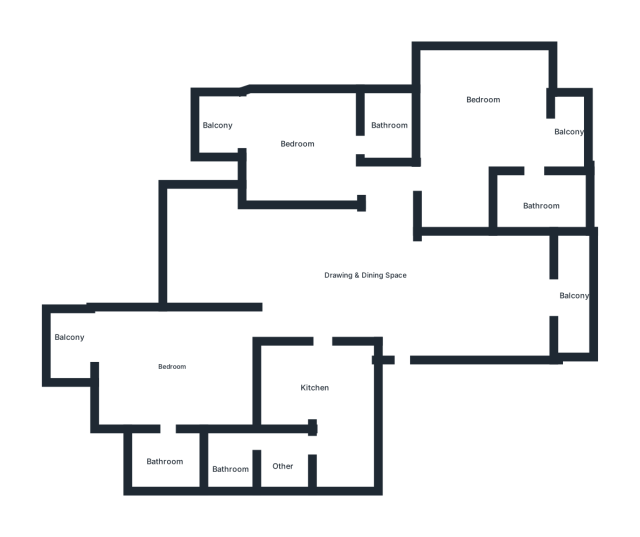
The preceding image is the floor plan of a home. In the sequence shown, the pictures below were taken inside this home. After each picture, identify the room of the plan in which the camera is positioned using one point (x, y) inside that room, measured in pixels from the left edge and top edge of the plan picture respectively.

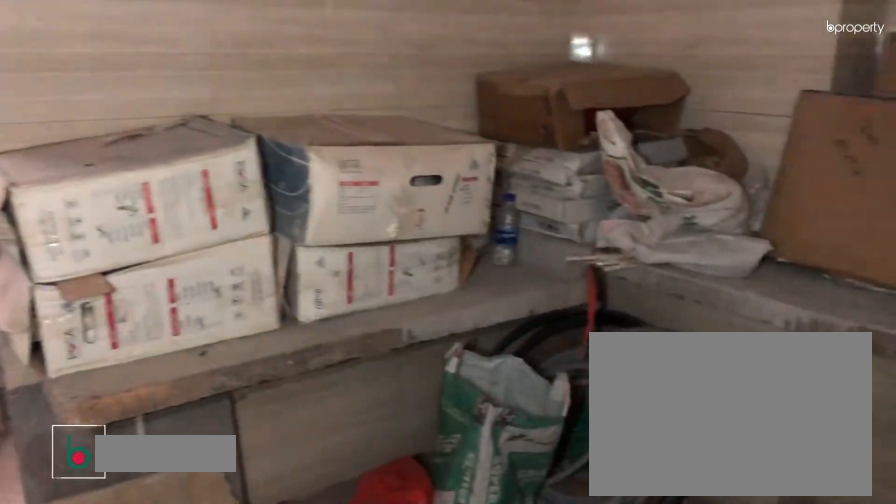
(311, 379)
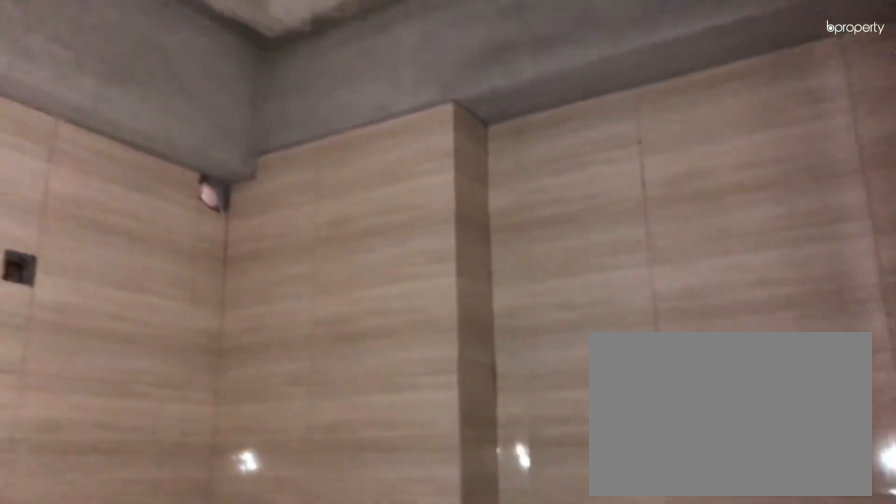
(311, 379)
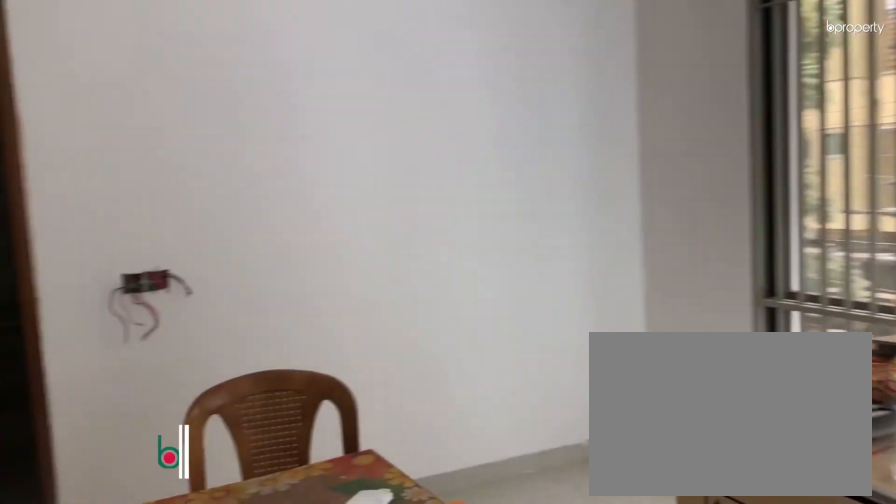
(166, 362)
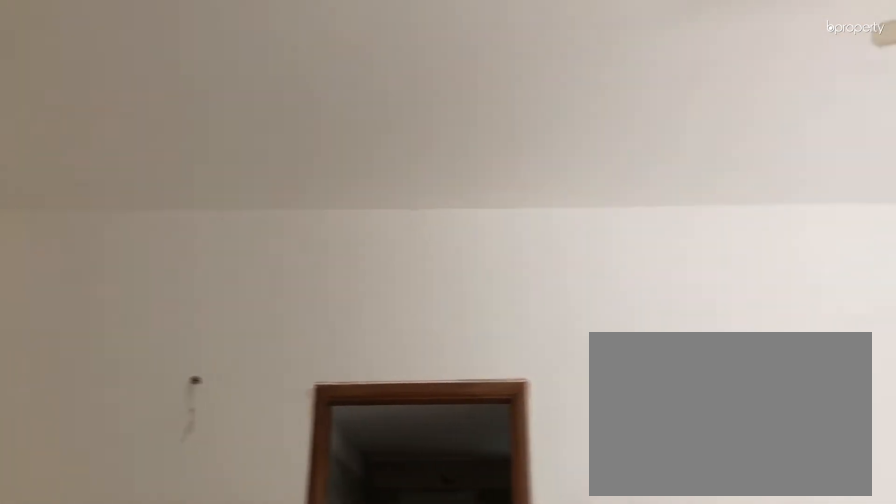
(164, 362)
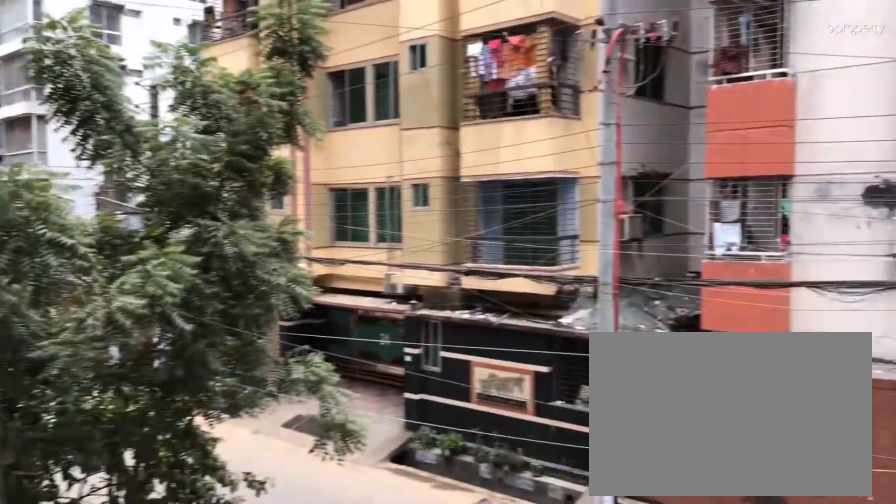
(76, 345)
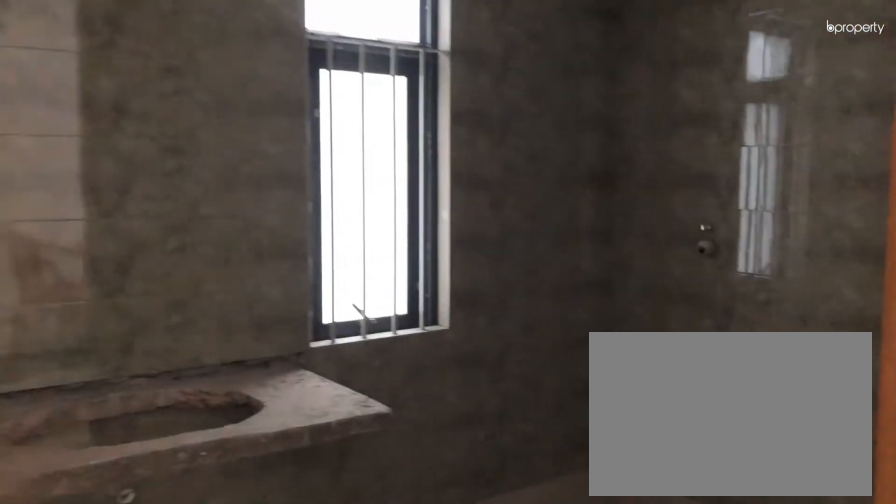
(166, 421)
